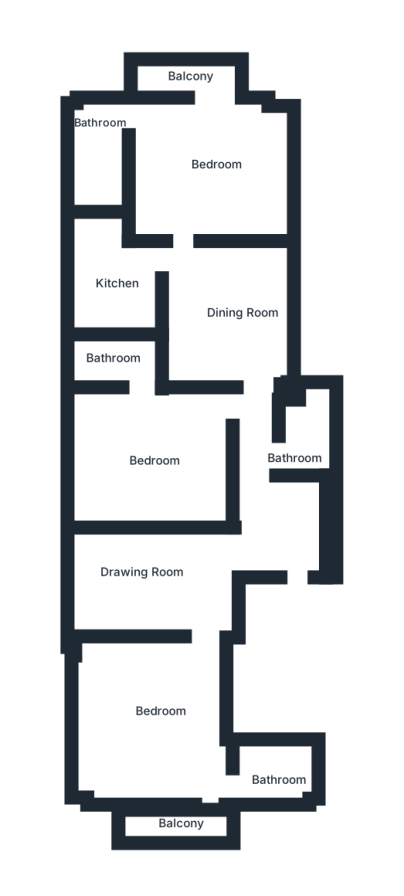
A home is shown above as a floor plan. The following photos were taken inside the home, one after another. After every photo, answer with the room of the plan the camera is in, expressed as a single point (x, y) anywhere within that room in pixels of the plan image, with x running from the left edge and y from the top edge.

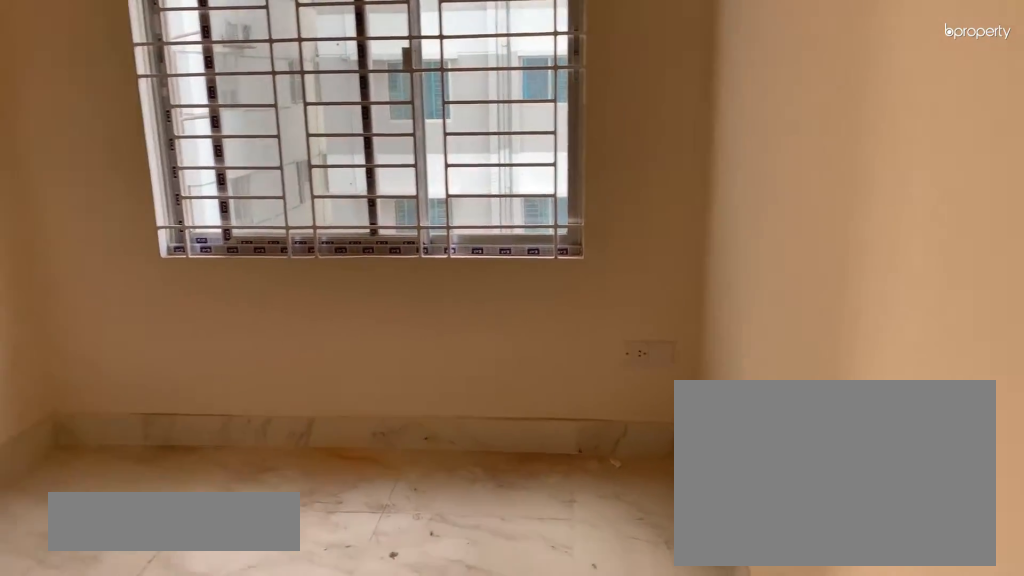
(157, 587)
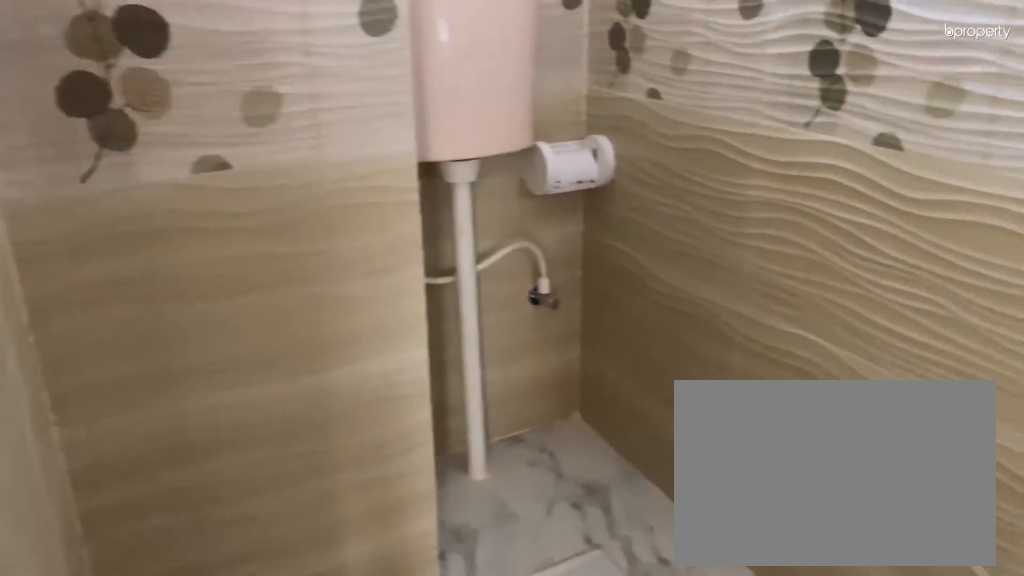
(311, 430)
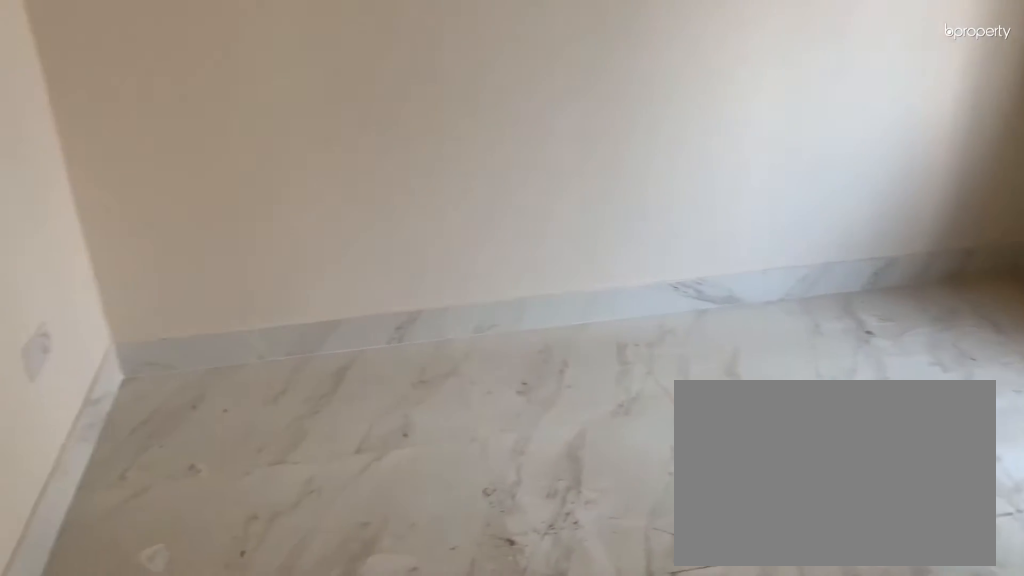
(143, 445)
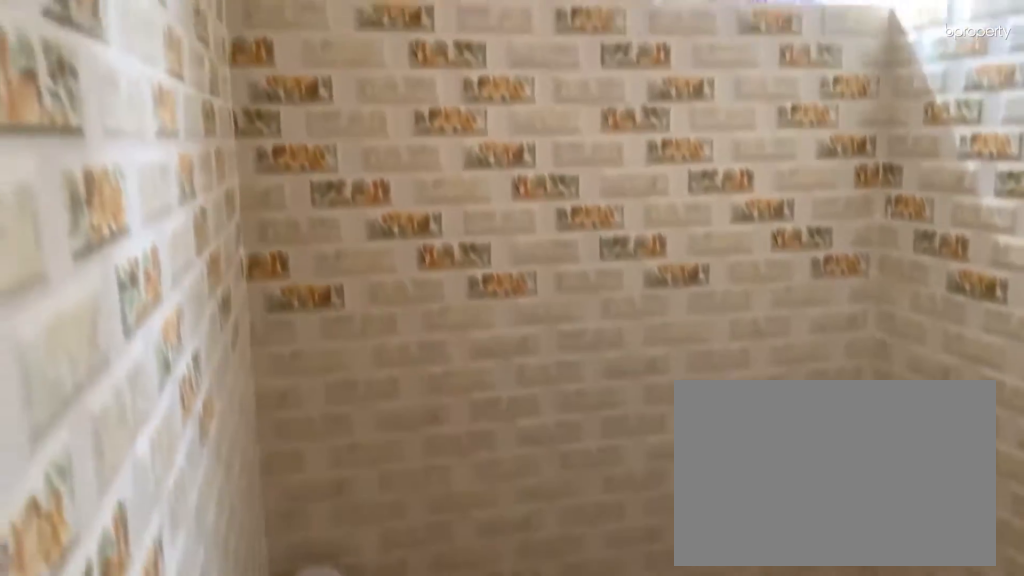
(125, 356)
